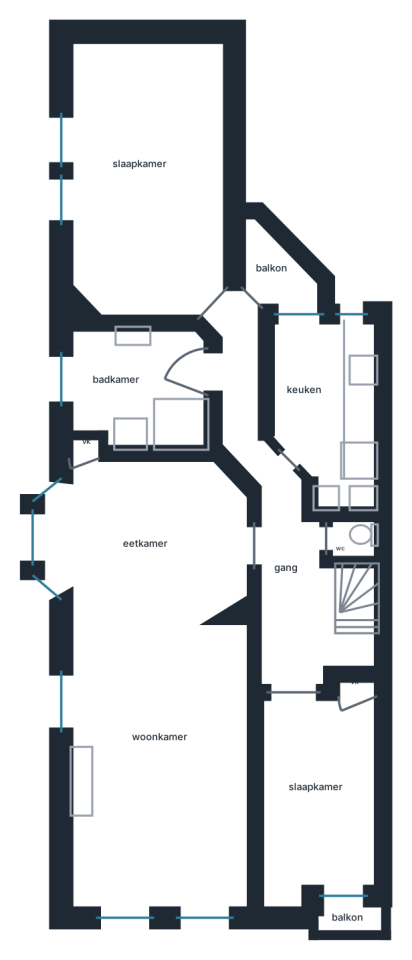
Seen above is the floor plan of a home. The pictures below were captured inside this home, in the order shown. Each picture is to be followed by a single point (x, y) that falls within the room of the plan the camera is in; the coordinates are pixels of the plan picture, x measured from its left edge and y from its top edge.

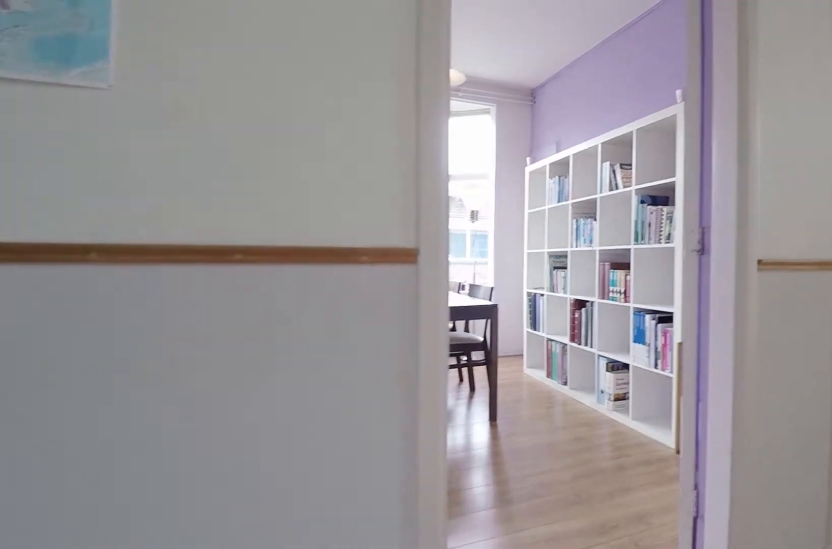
(354, 600)
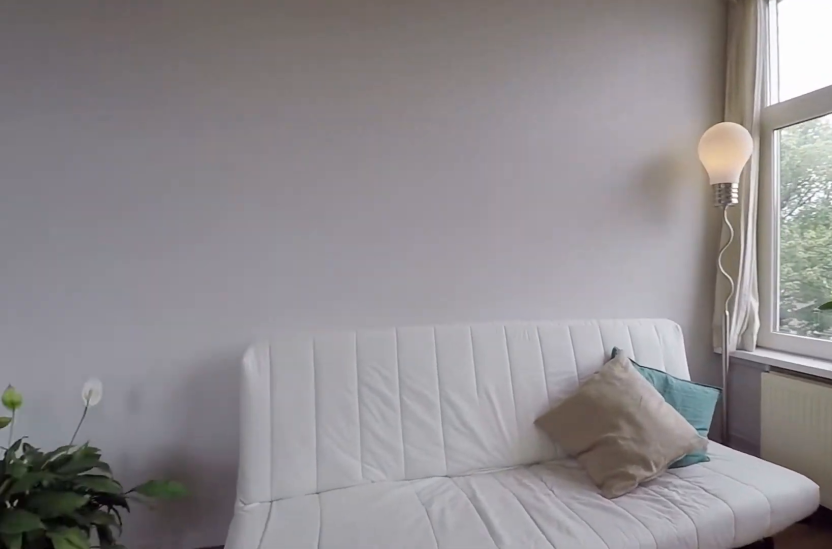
(158, 683)
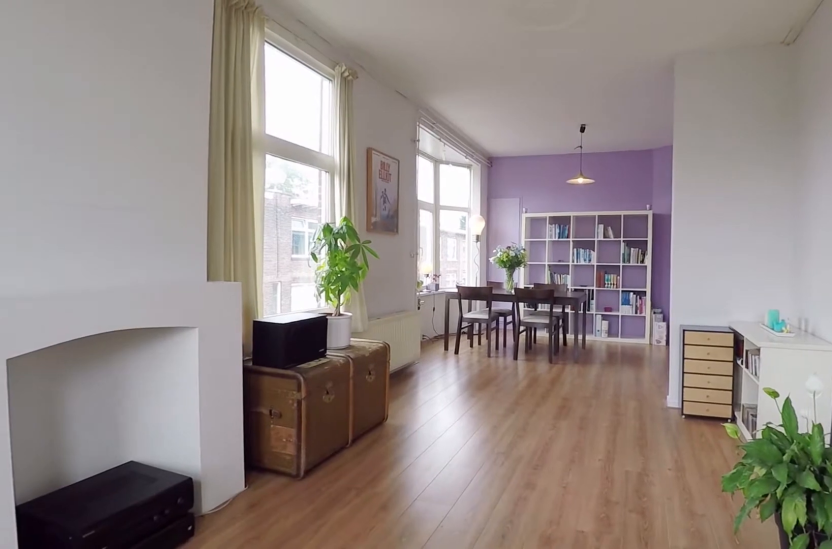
(158, 683)
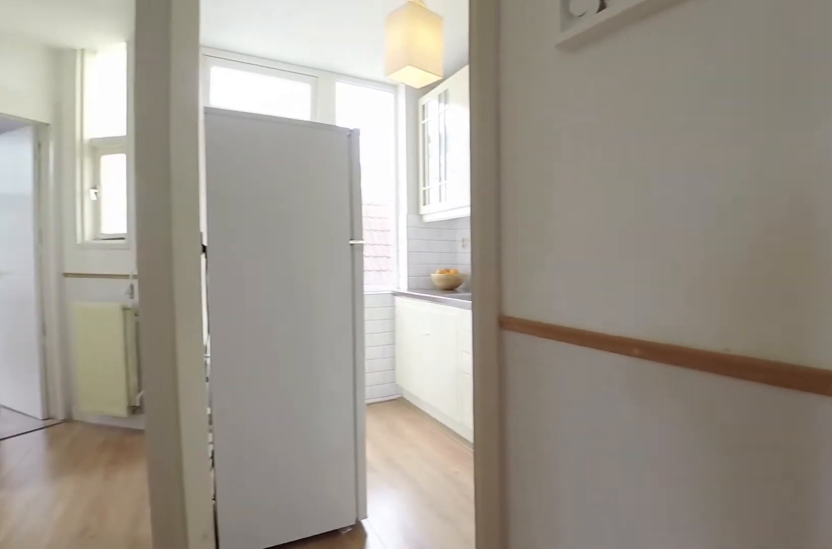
(355, 599)
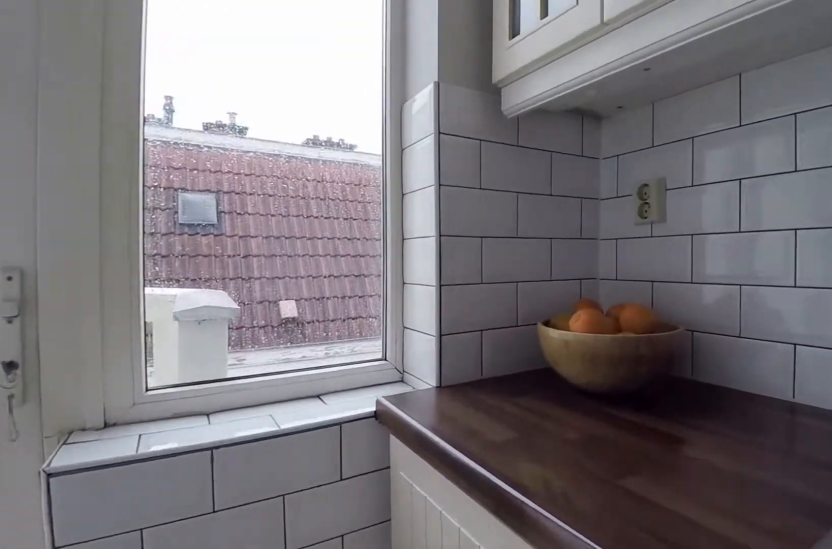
(326, 394)
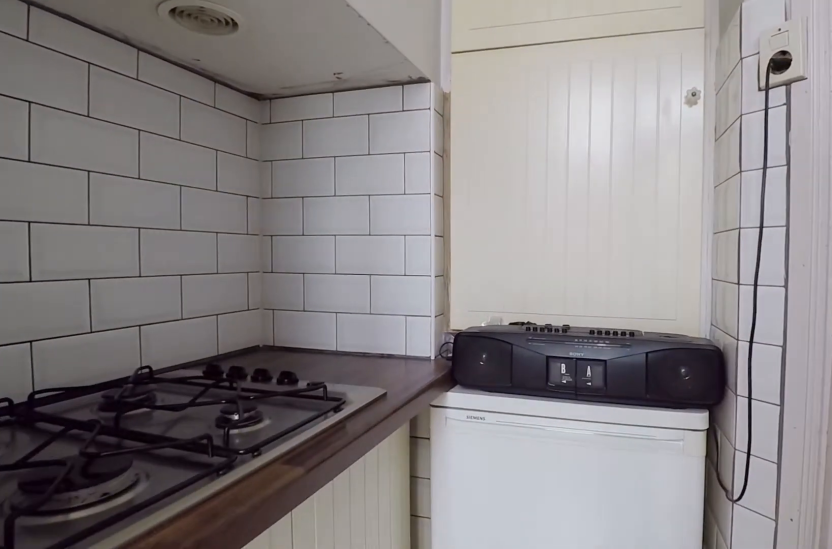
(326, 394)
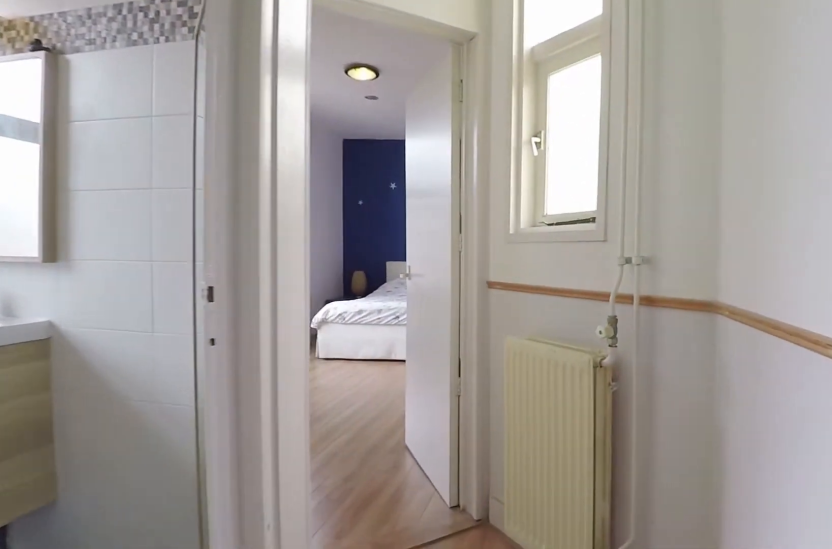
(355, 600)
